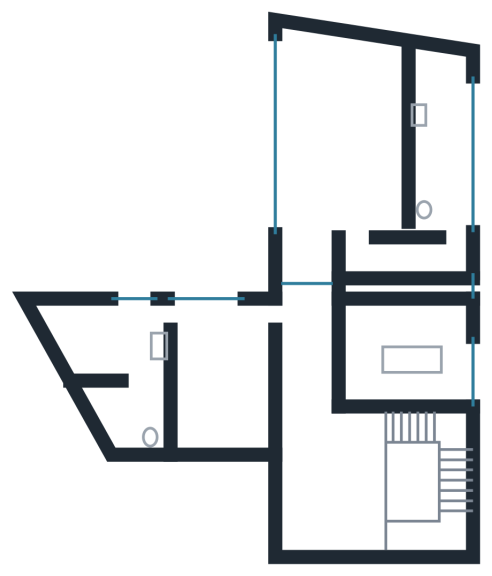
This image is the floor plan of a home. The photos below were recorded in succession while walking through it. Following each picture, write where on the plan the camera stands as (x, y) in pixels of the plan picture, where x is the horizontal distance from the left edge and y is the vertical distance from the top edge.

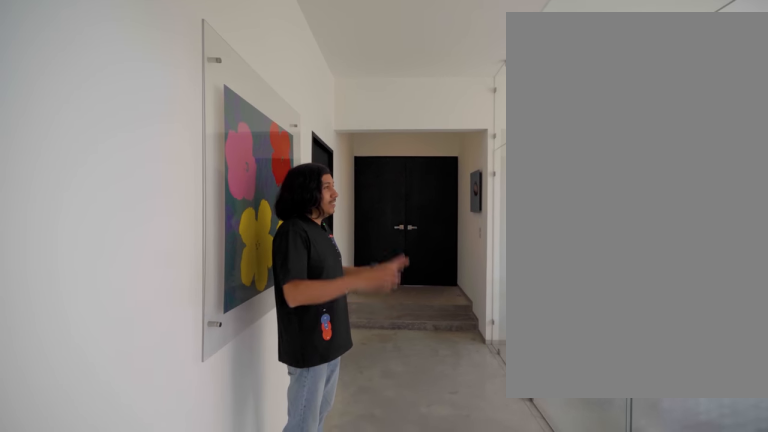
(308, 388)
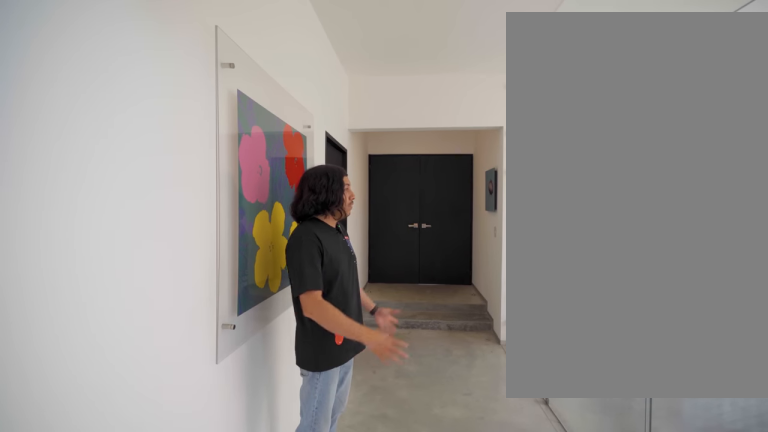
(309, 389)
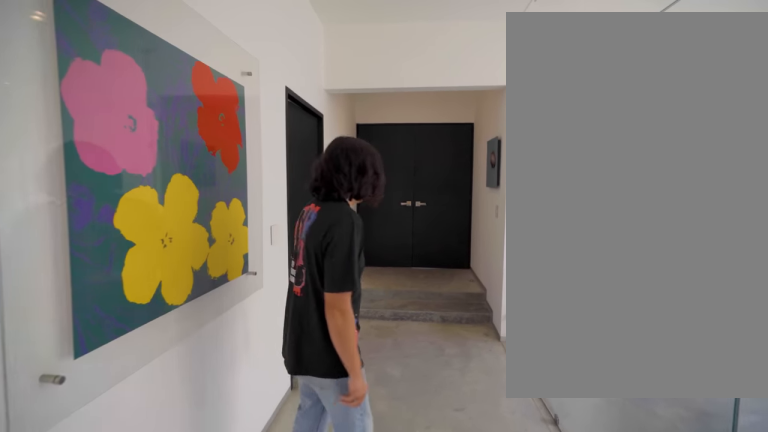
(307, 389)
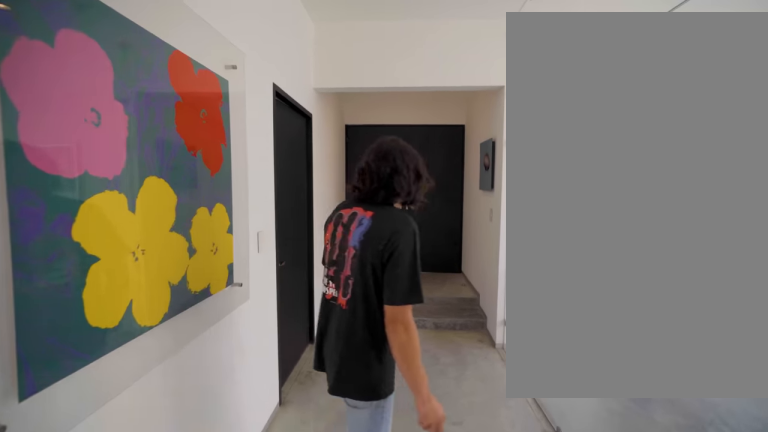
(307, 389)
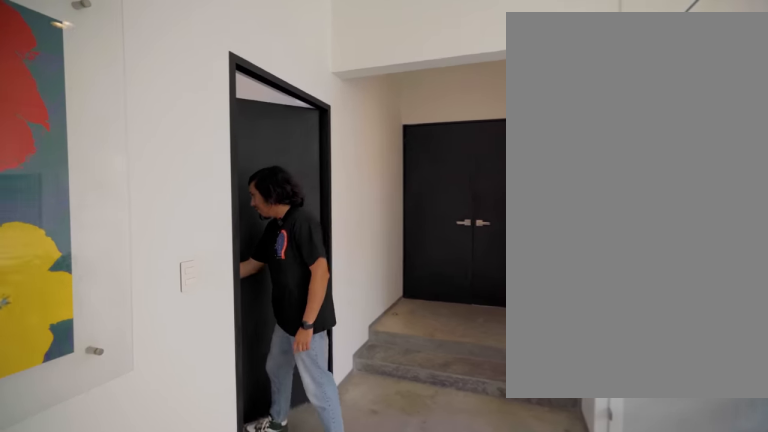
(308, 388)
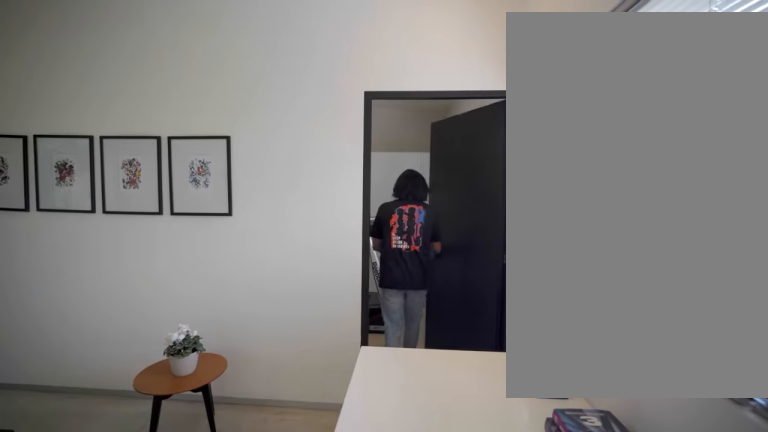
(227, 351)
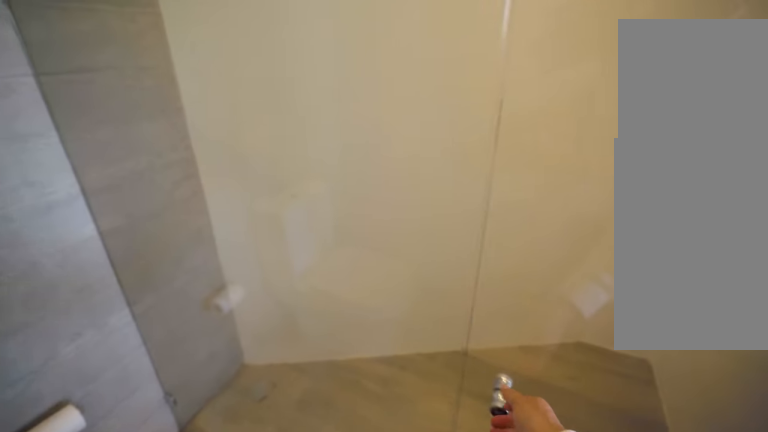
(141, 381)
